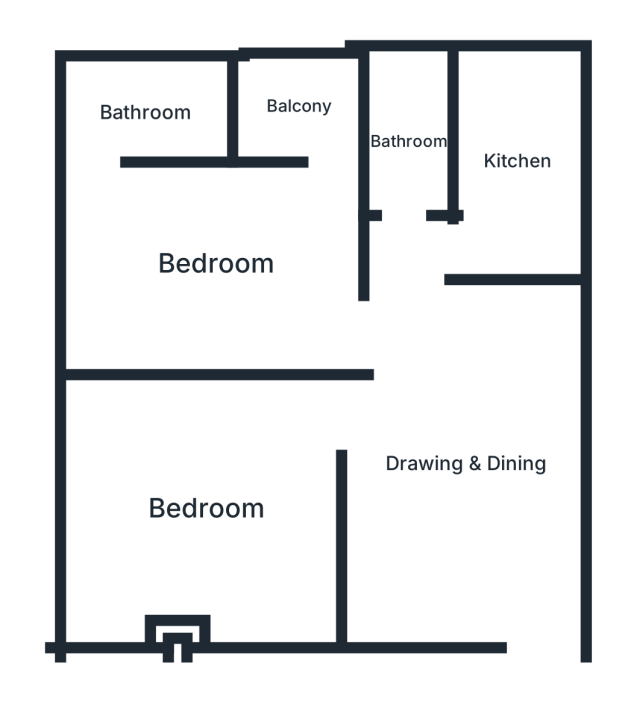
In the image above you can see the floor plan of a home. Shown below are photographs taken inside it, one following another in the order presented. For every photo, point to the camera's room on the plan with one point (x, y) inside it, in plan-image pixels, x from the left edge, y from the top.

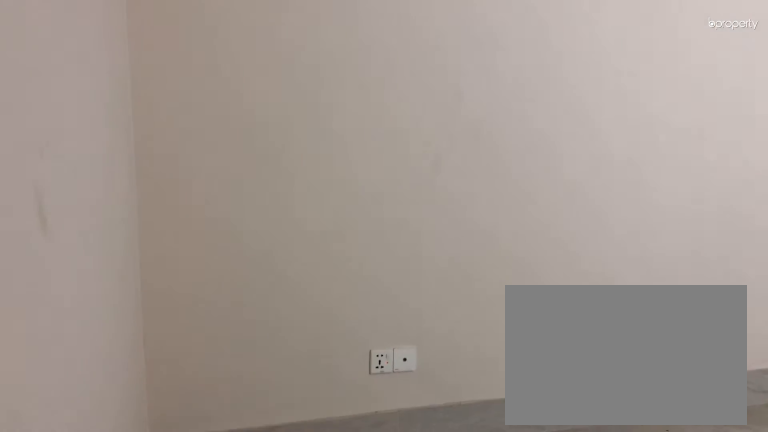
(465, 466)
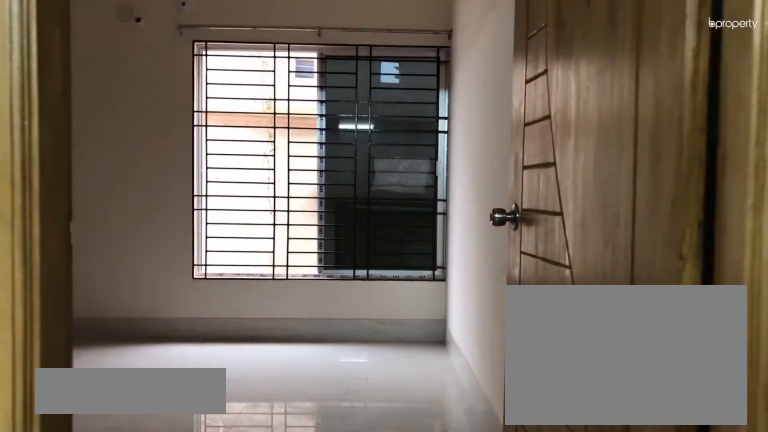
(204, 507)
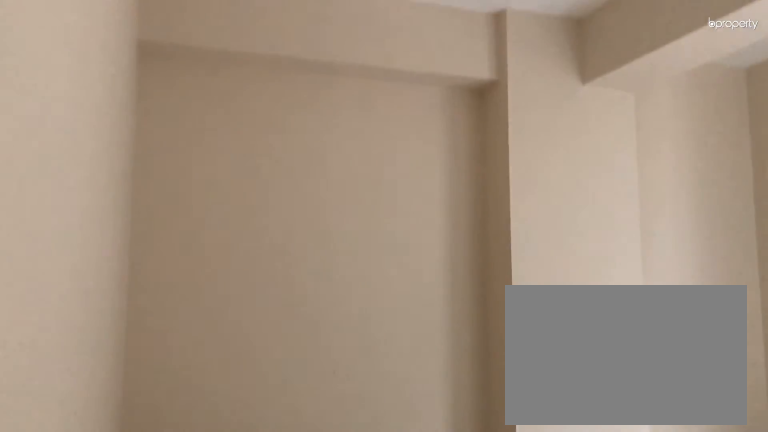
(204, 507)
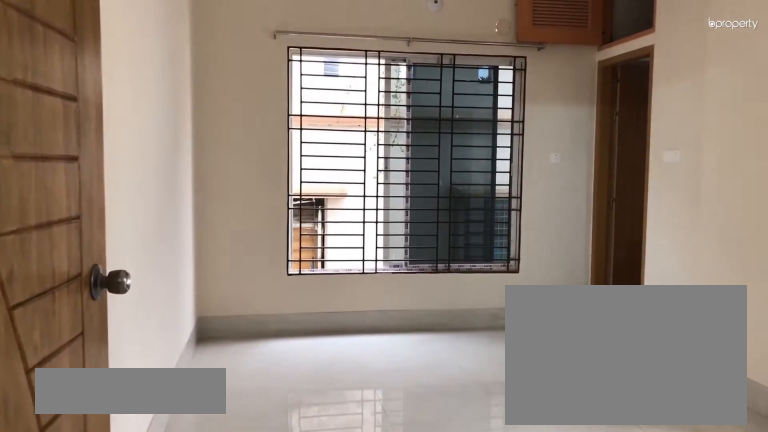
(218, 258)
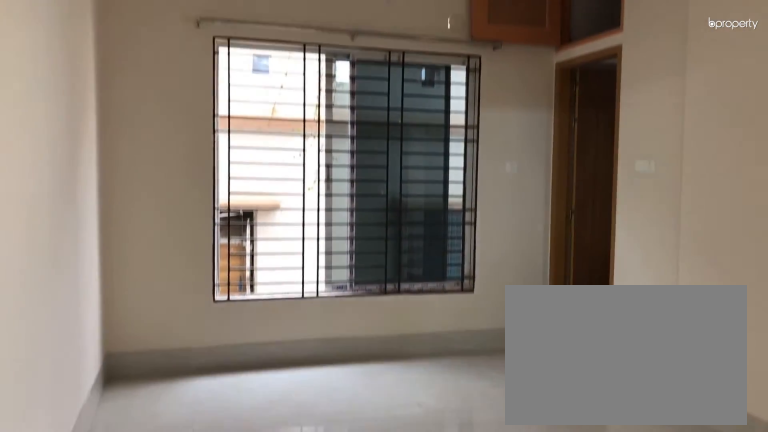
(218, 259)
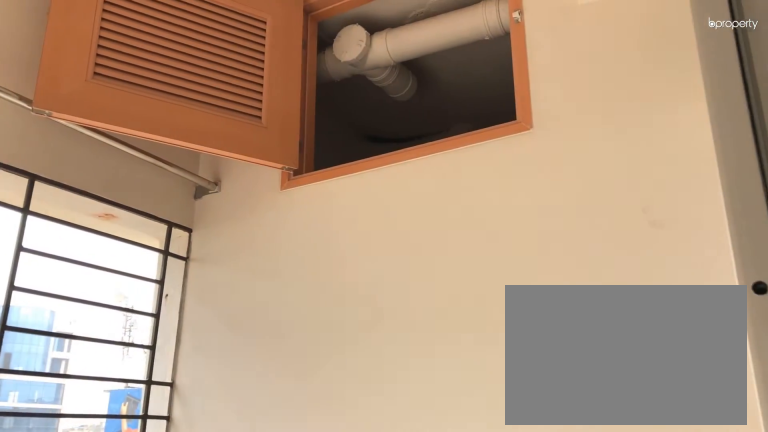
(299, 108)
